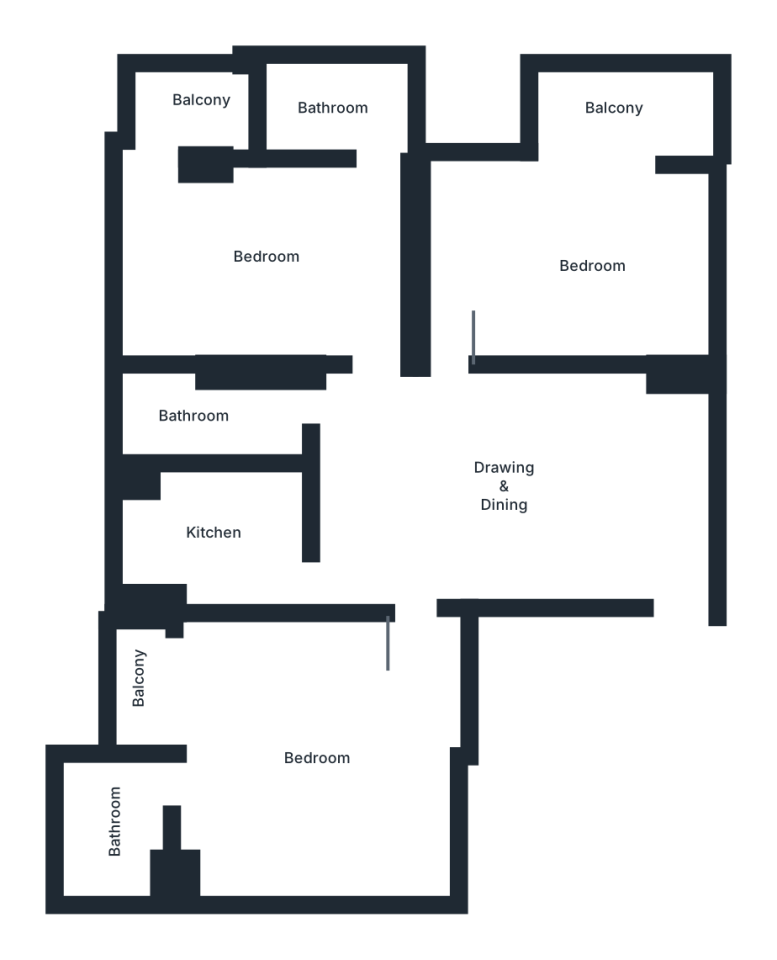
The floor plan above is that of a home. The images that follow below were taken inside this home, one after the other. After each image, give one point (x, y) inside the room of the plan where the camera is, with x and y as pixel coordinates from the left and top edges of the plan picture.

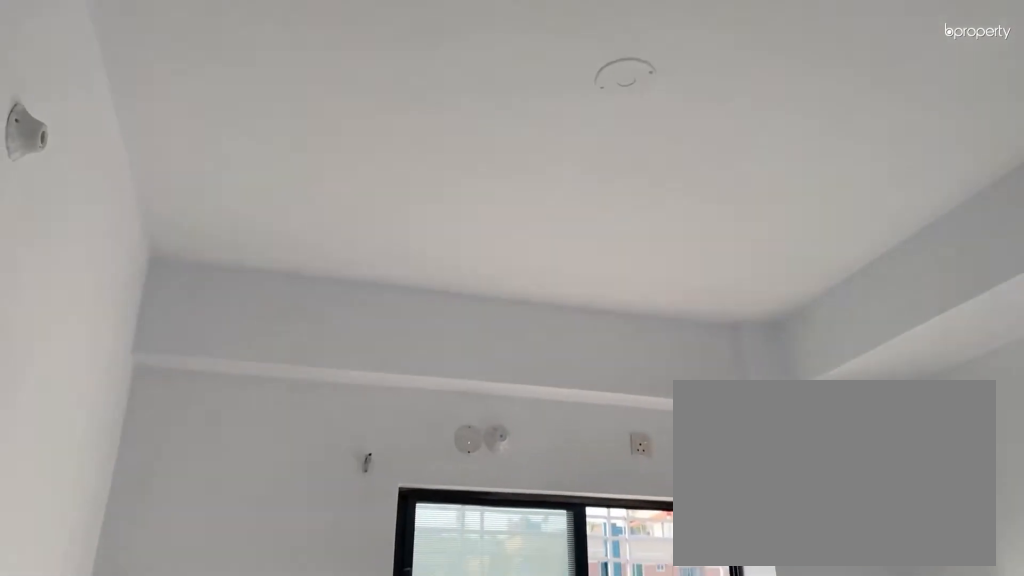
(598, 263)
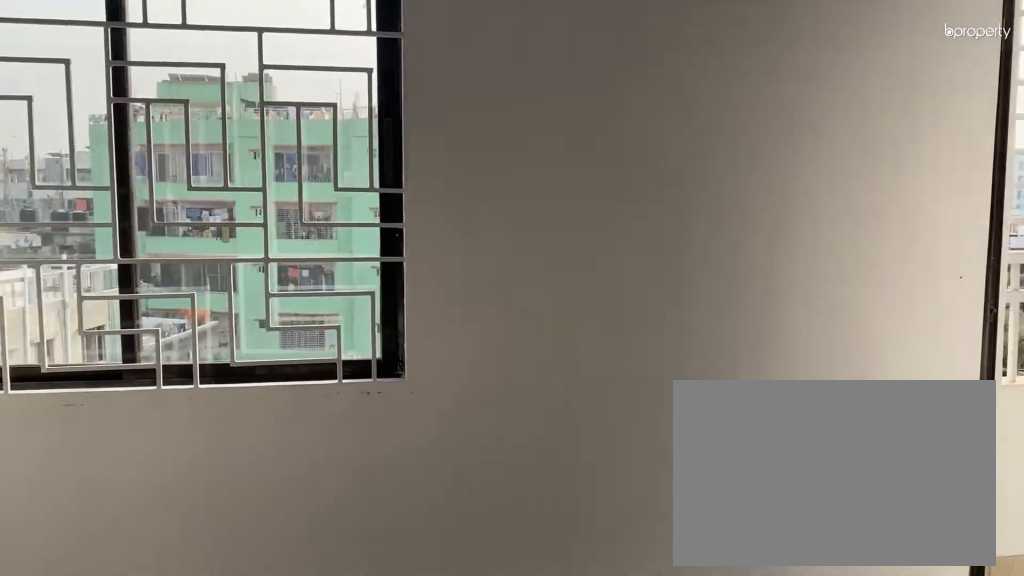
(273, 252)
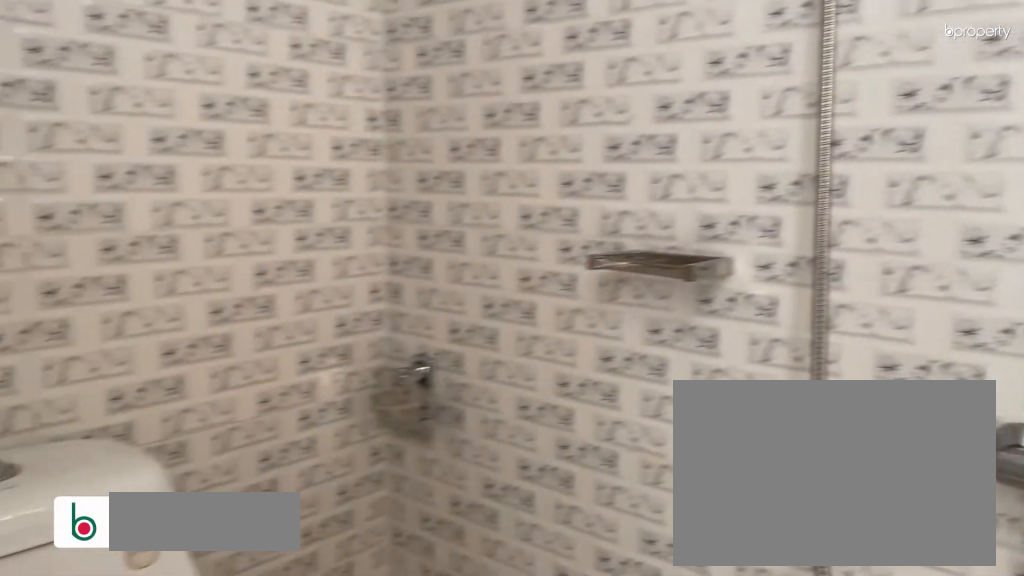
(332, 102)
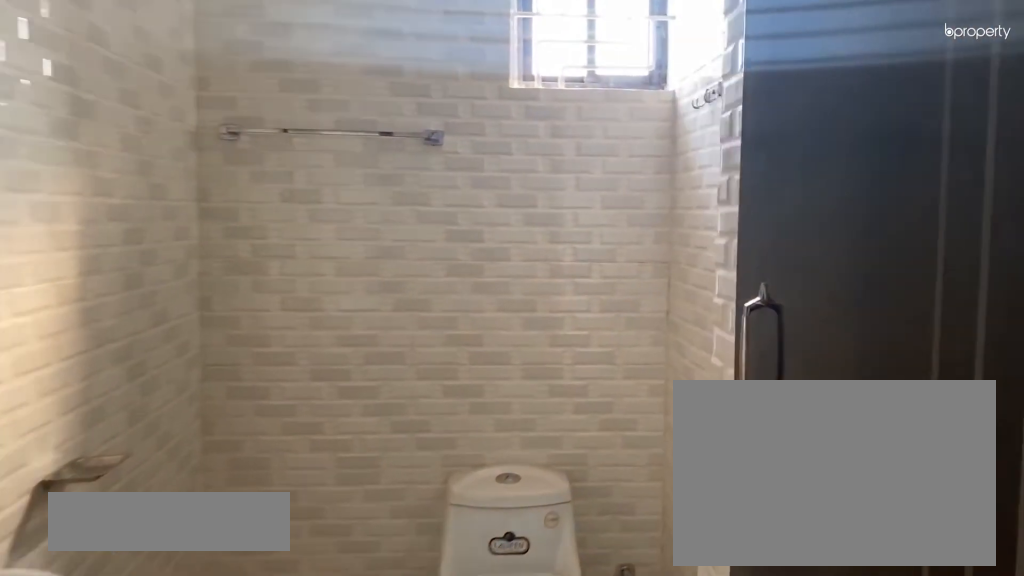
(212, 415)
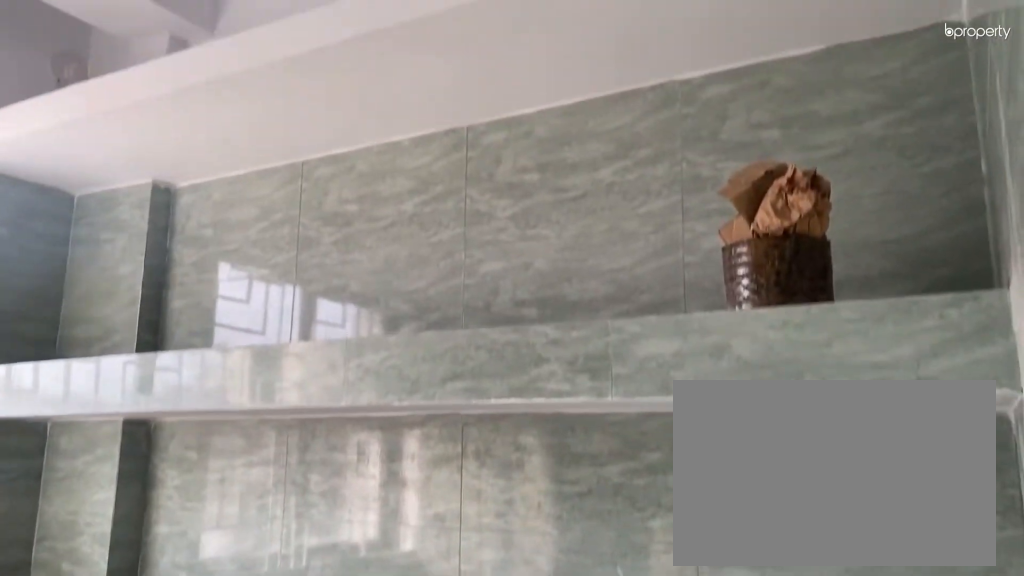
(211, 525)
